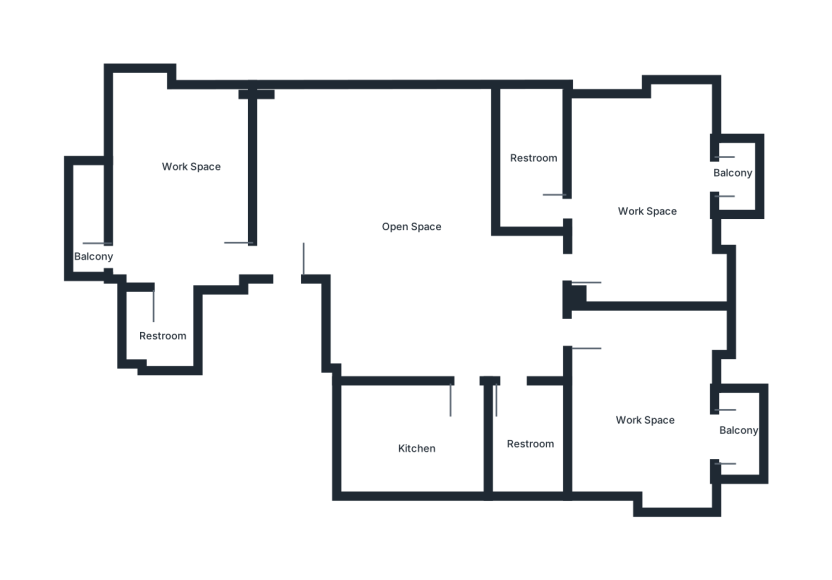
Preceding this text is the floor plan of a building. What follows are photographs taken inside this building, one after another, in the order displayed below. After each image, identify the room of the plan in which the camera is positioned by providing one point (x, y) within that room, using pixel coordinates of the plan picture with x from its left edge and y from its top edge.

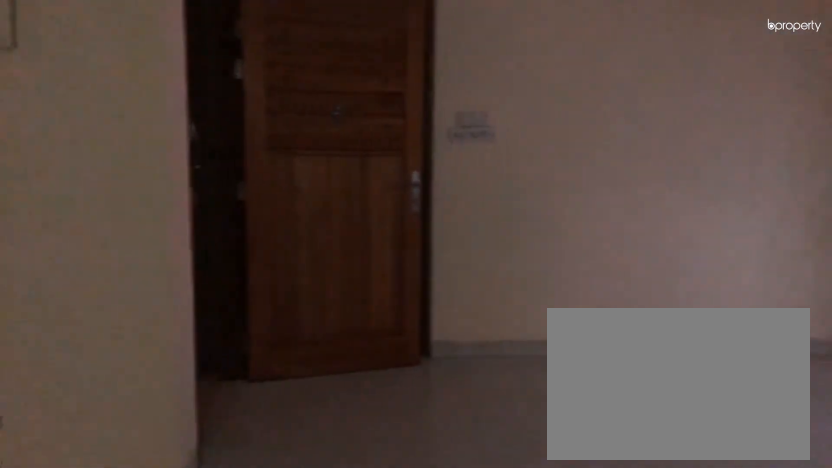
(401, 226)
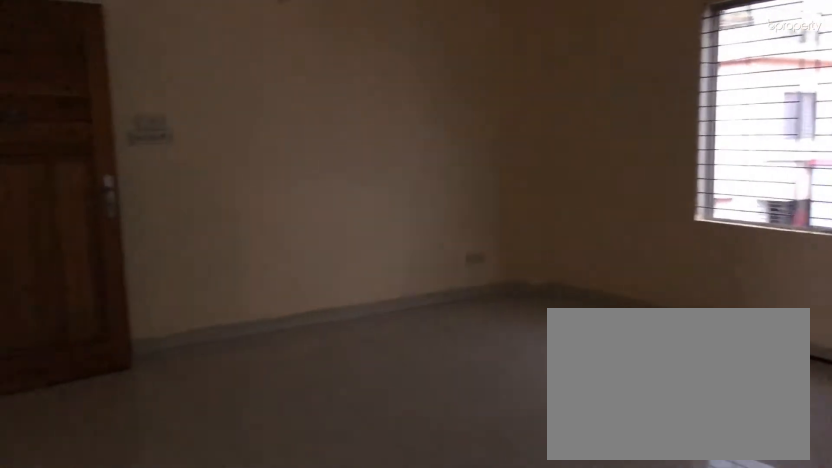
(400, 226)
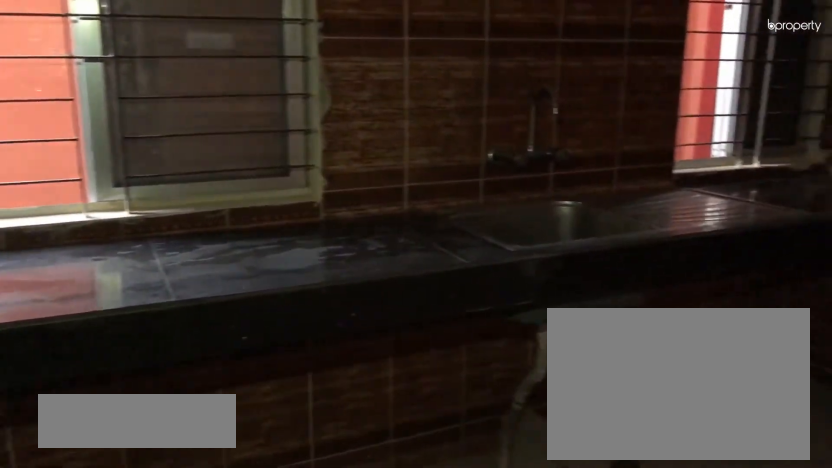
(419, 430)
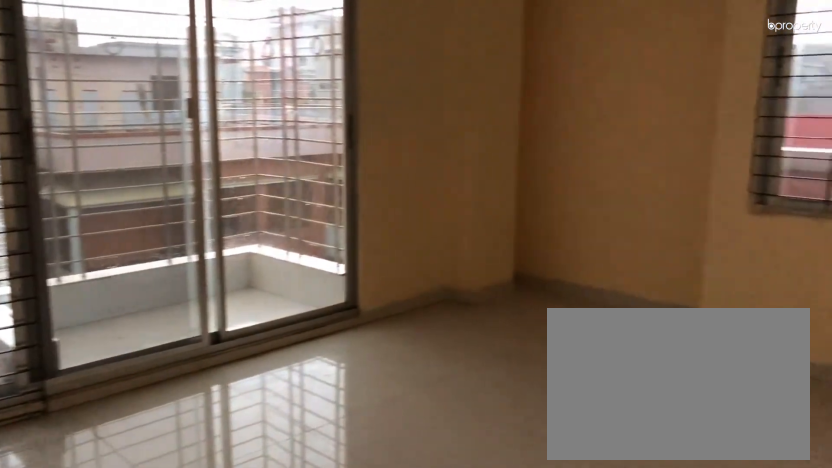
(642, 411)
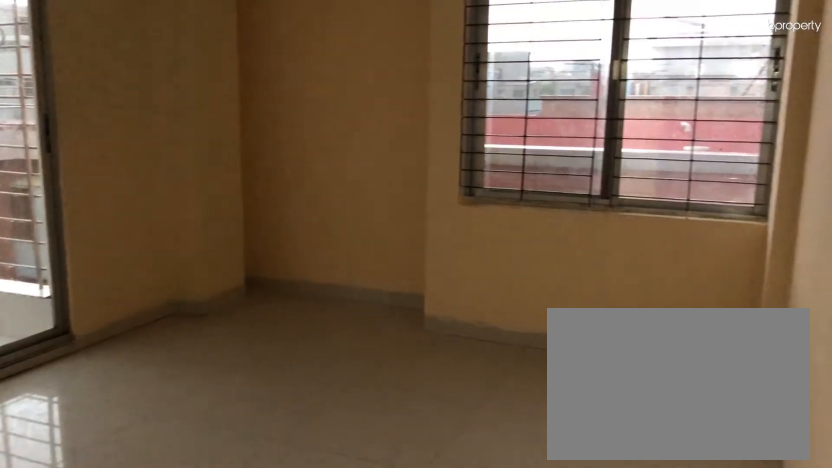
(642, 411)
